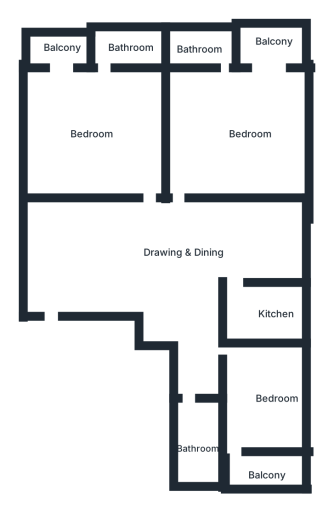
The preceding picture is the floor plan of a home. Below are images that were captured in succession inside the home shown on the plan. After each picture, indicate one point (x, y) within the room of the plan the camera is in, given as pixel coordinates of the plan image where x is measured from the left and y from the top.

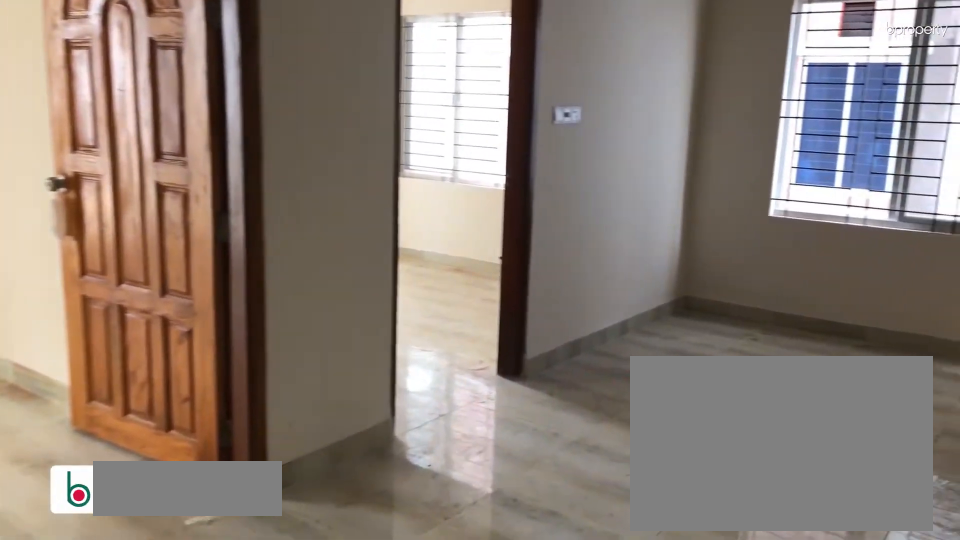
(157, 258)
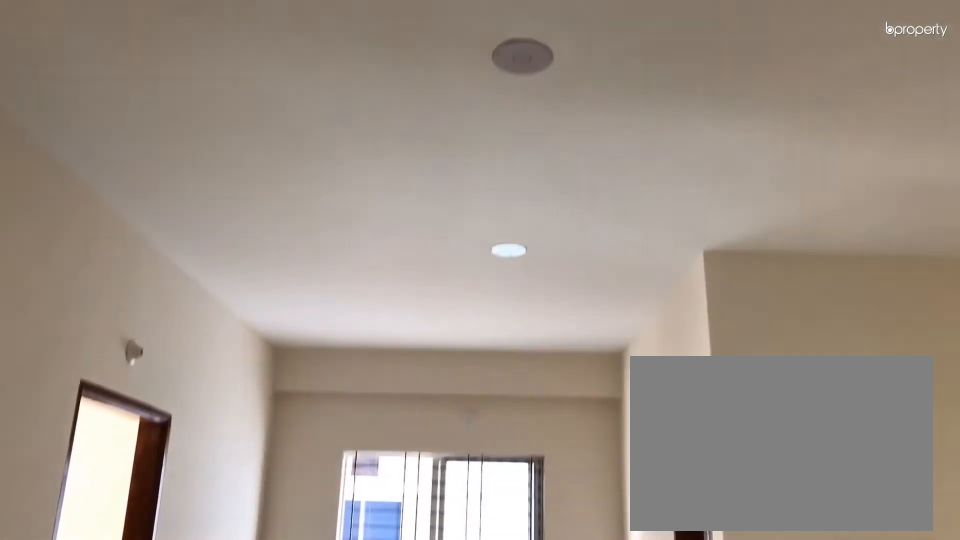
(157, 258)
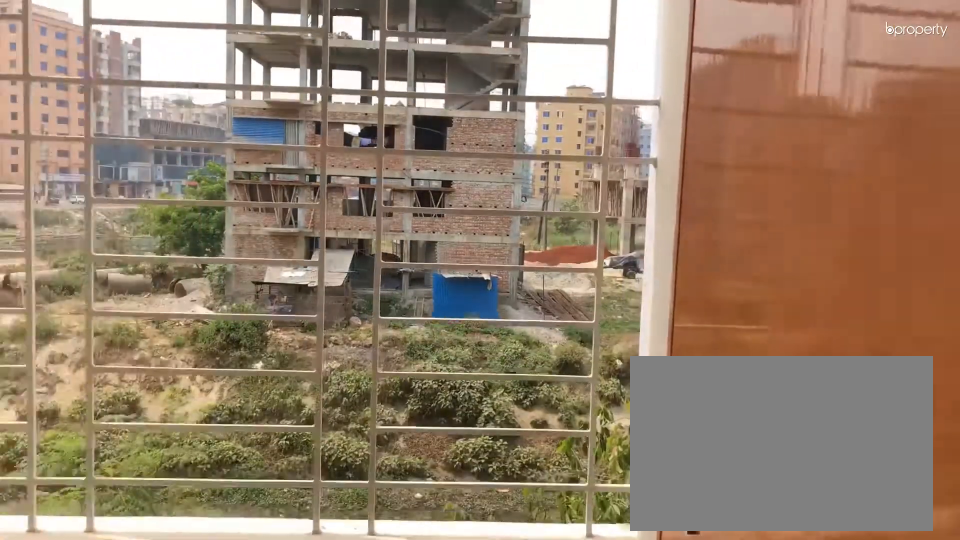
(272, 478)
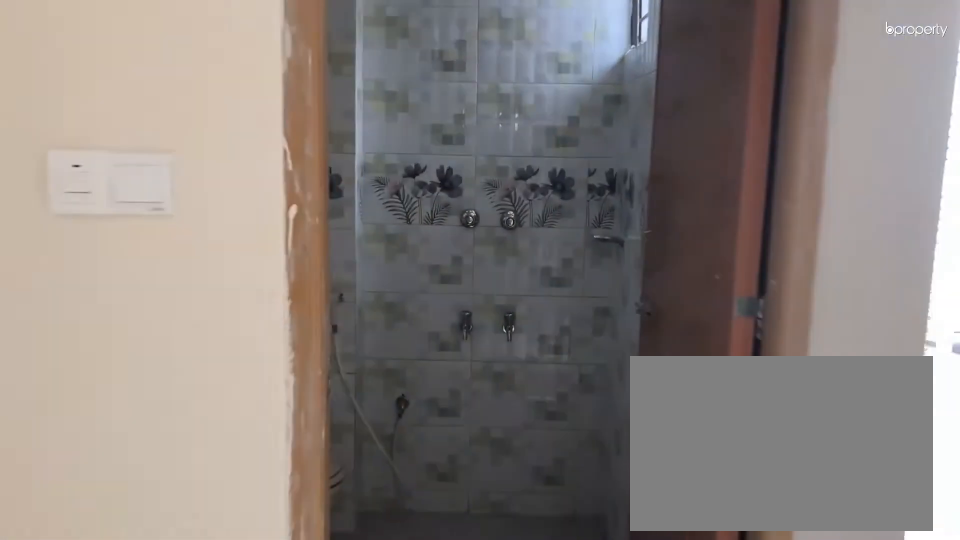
(257, 131)
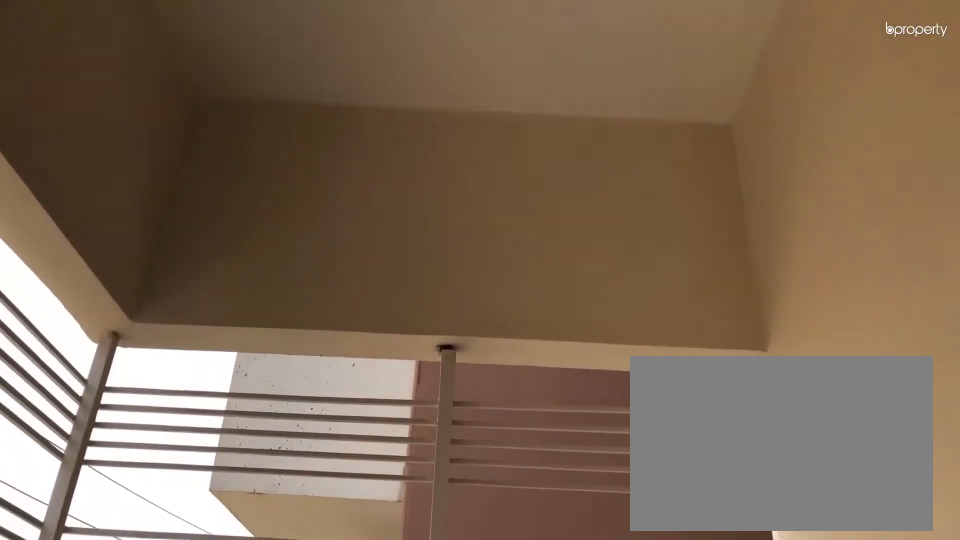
(270, 53)
